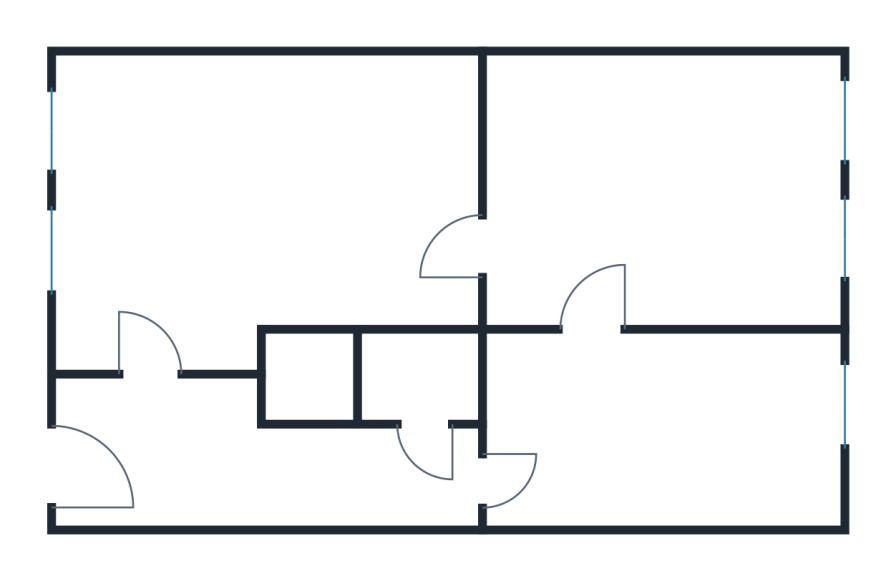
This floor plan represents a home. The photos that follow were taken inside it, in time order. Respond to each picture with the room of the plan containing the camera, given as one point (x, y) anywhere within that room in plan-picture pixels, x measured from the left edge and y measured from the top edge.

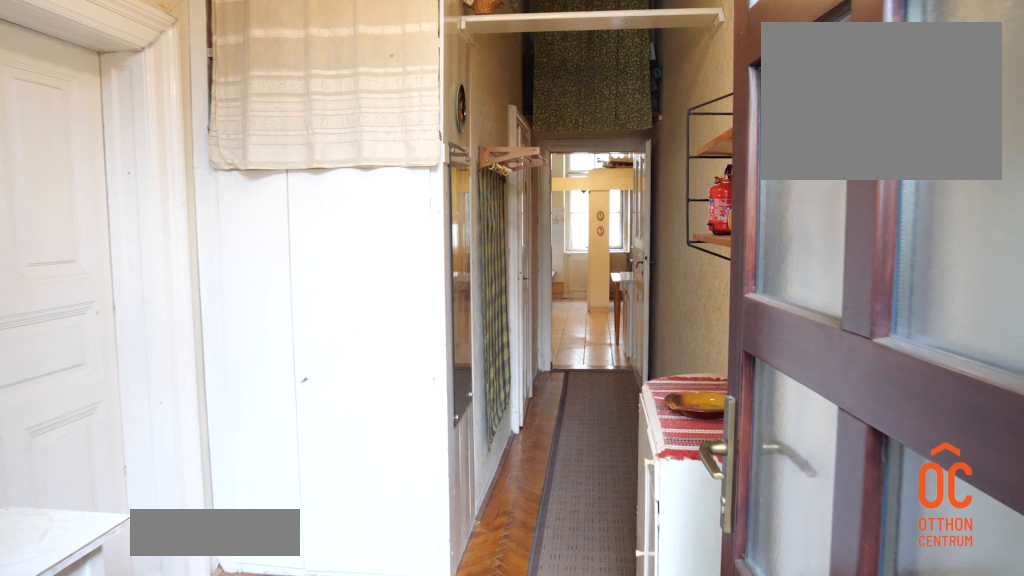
(170, 465)
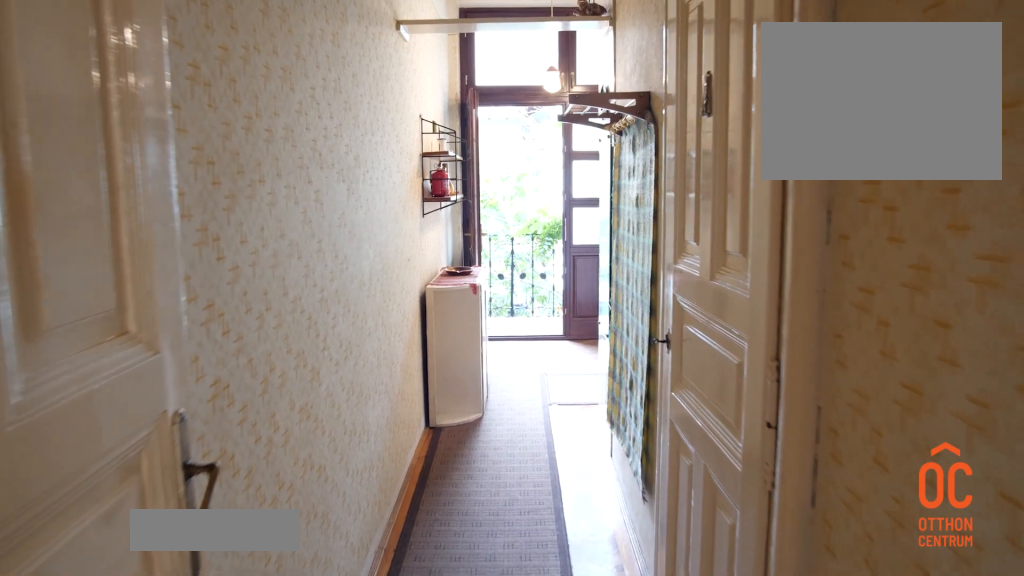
(170, 465)
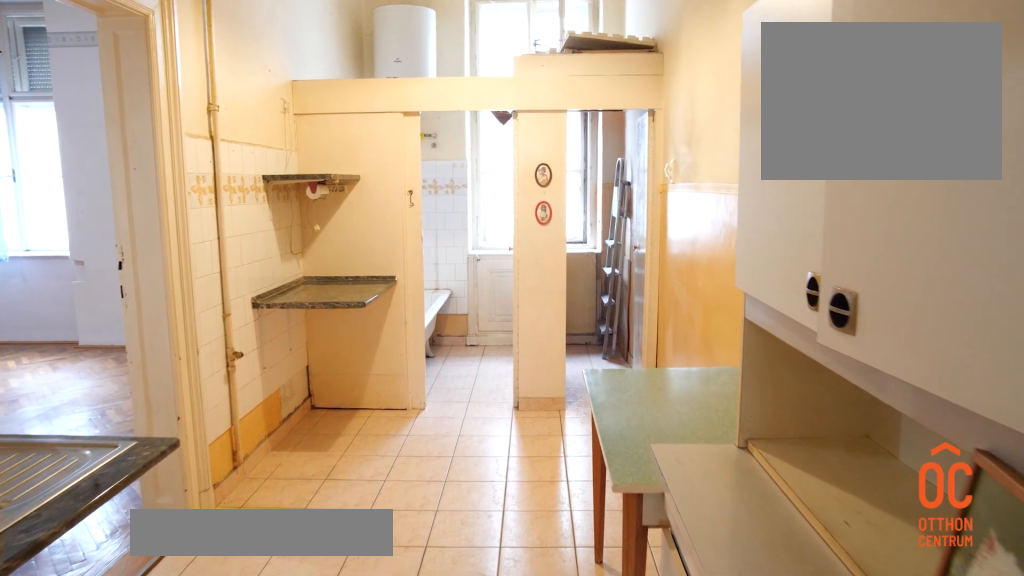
(669, 431)
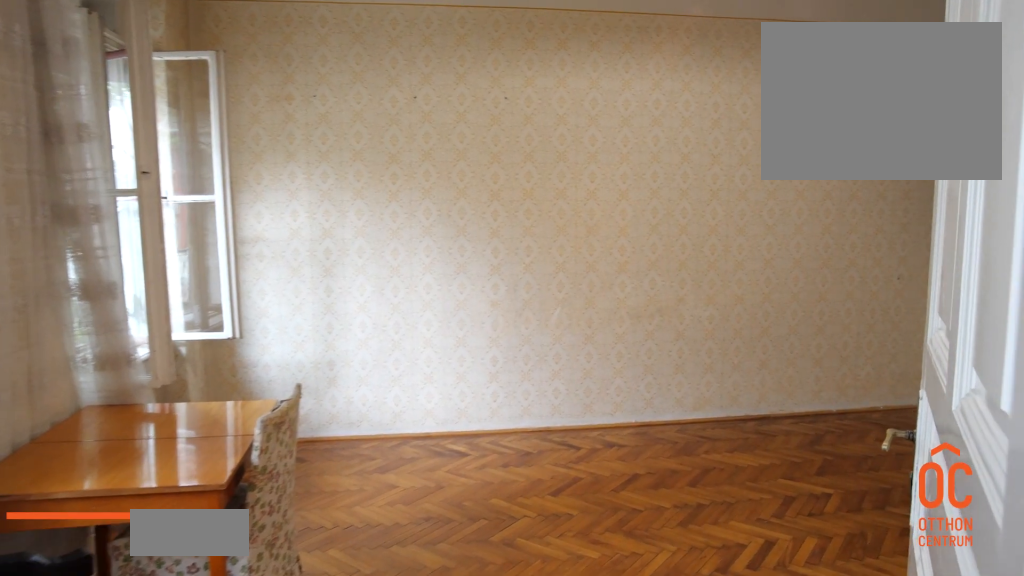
(253, 194)
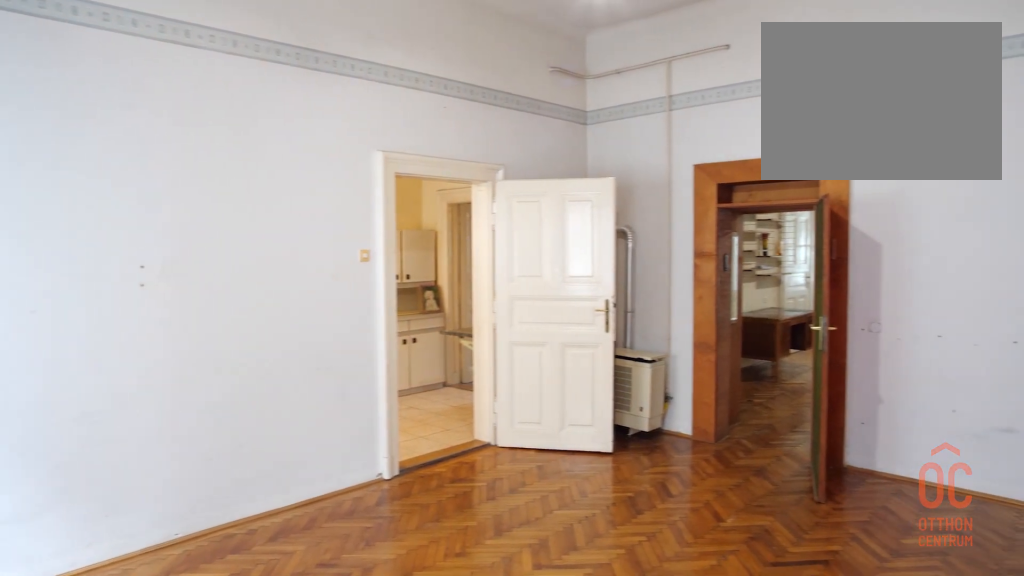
(666, 191)
